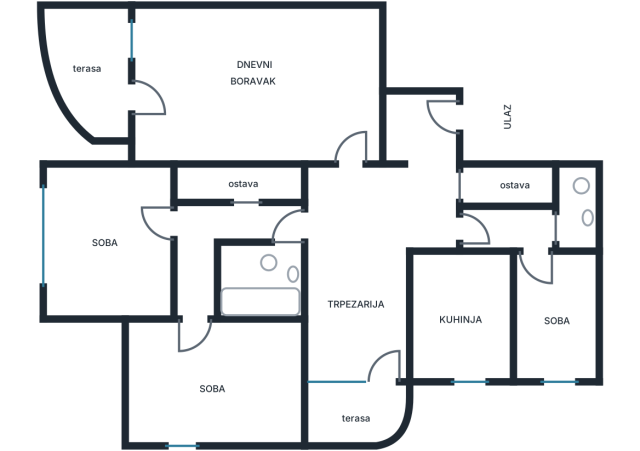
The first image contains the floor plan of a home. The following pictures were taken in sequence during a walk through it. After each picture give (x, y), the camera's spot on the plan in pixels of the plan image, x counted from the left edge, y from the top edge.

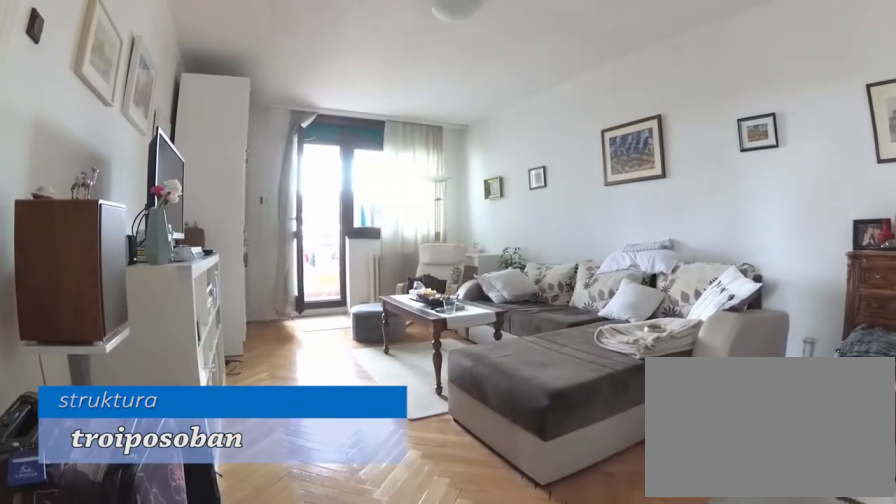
(375, 148)
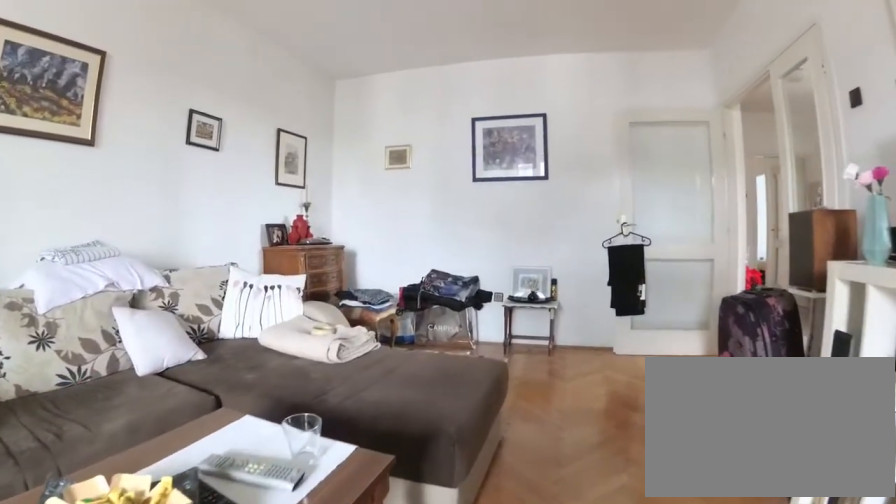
(212, 112)
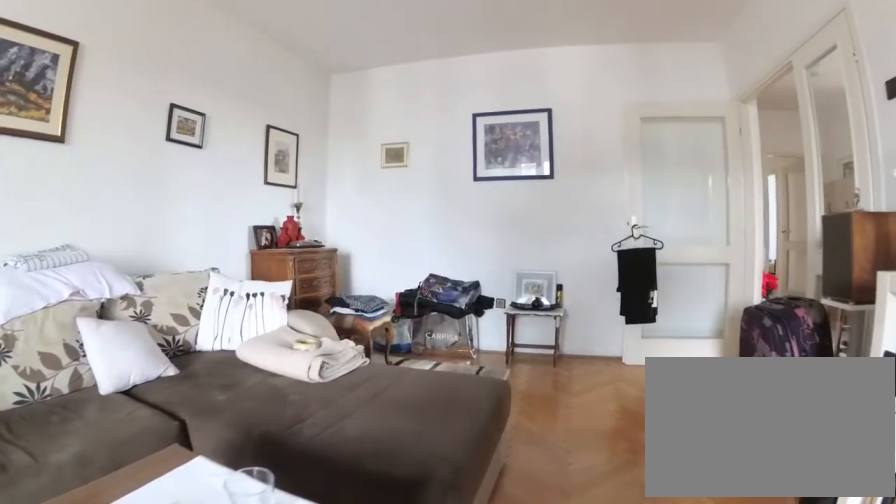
(220, 113)
